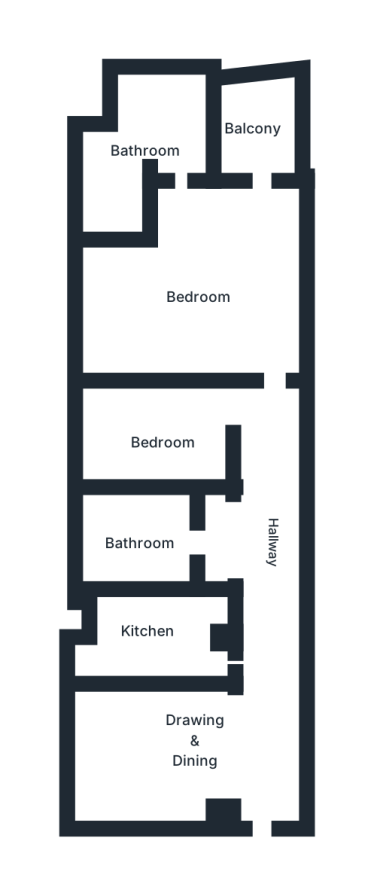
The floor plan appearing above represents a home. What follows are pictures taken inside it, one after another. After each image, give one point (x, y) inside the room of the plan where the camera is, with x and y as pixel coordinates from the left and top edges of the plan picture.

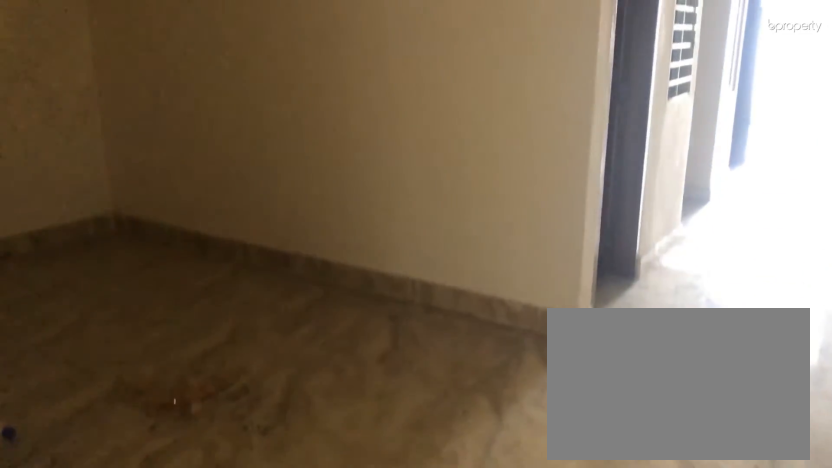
(195, 733)
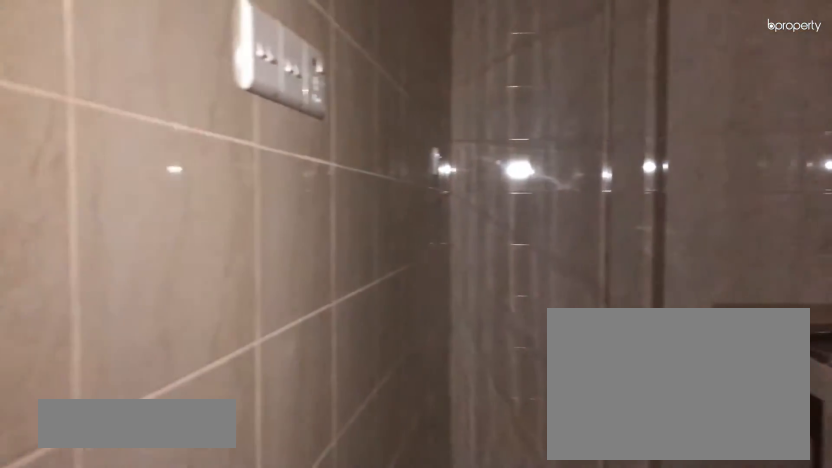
(153, 634)
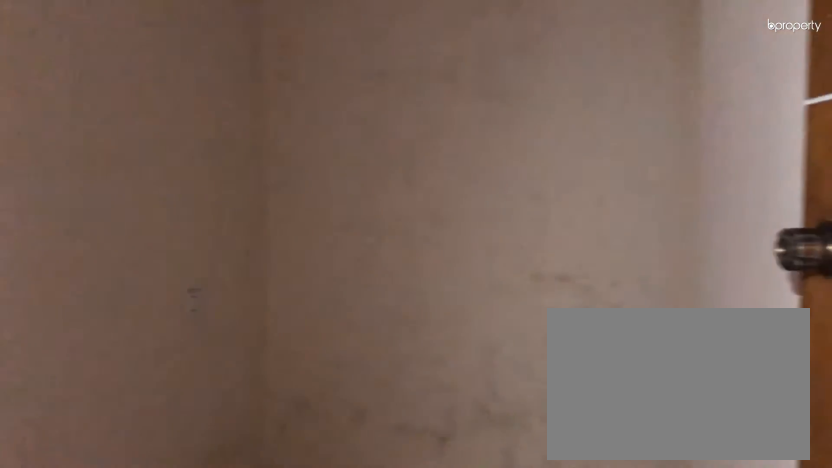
(165, 440)
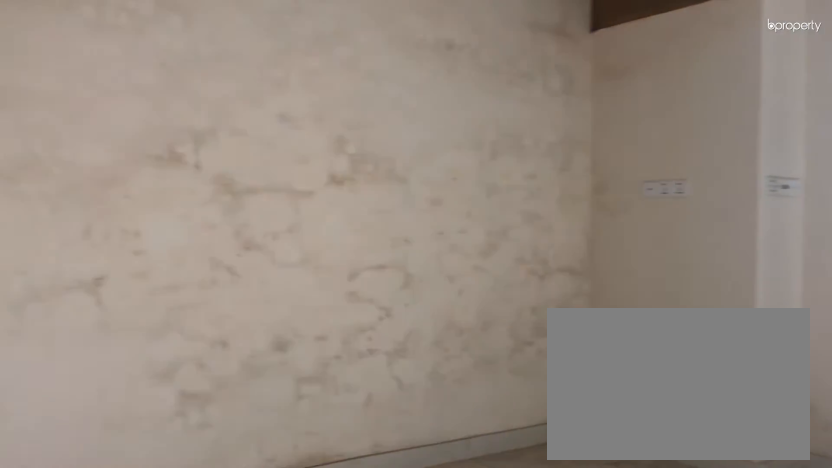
(197, 295)
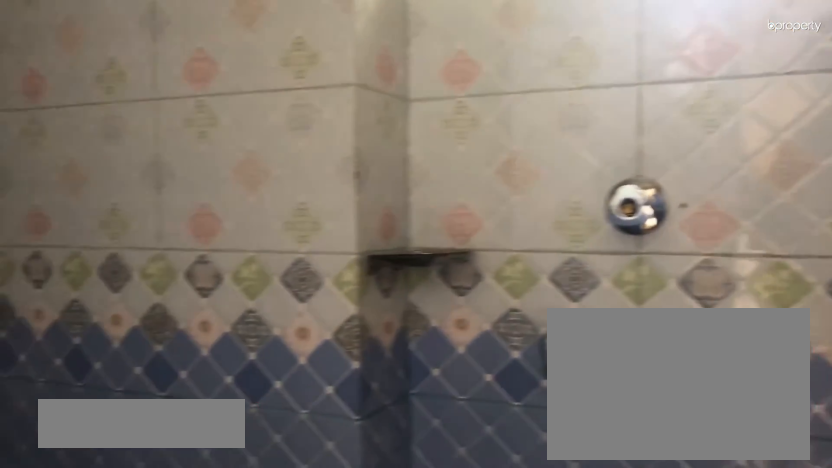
(166, 135)
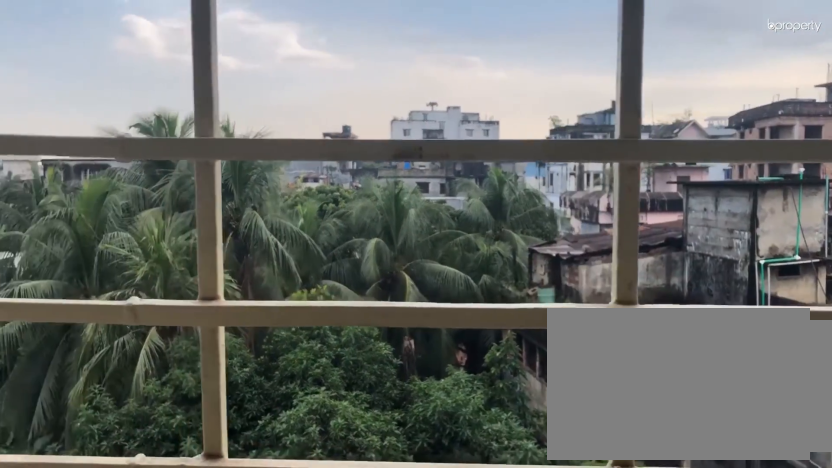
(245, 125)
